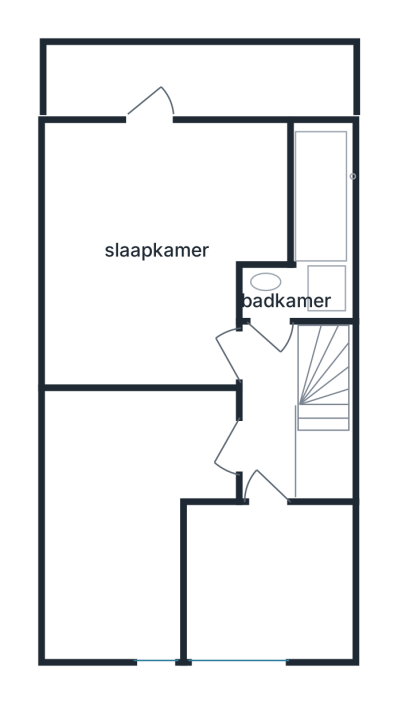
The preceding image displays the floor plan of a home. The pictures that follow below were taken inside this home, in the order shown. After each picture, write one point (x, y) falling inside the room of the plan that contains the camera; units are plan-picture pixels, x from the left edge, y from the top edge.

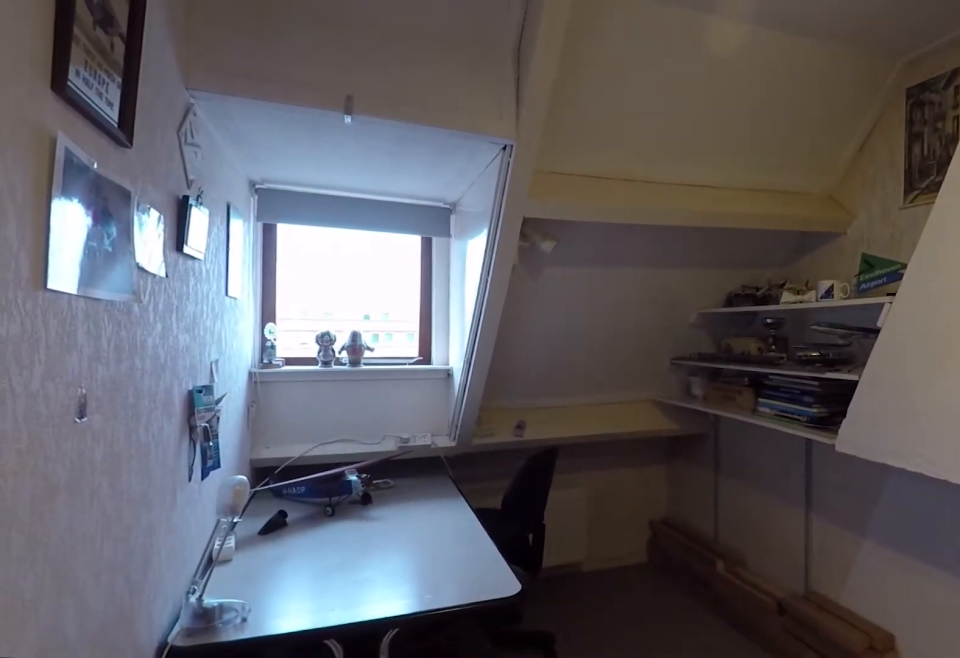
(131, 503)
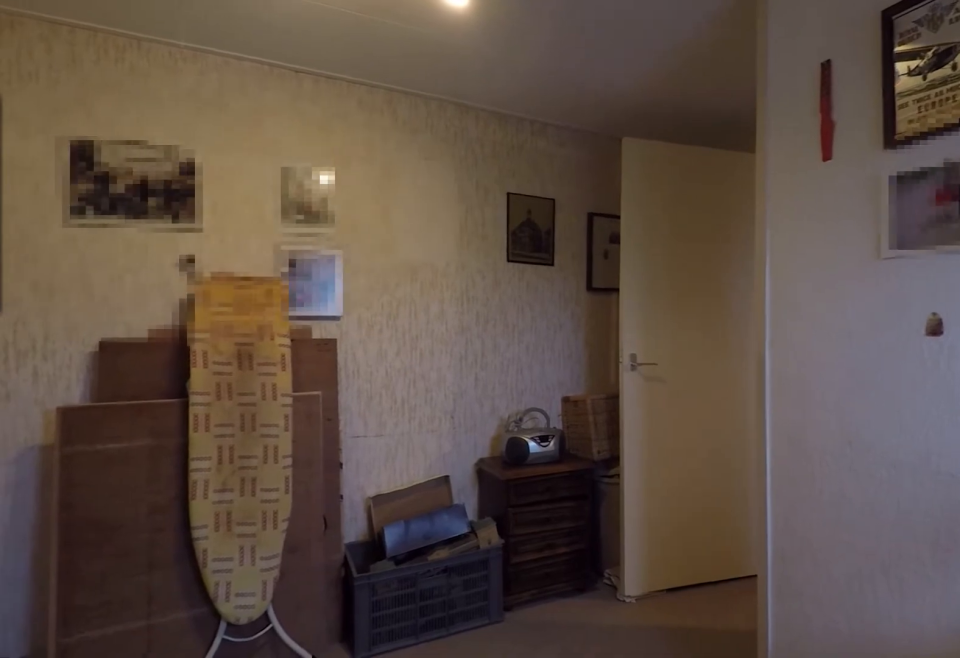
(131, 503)
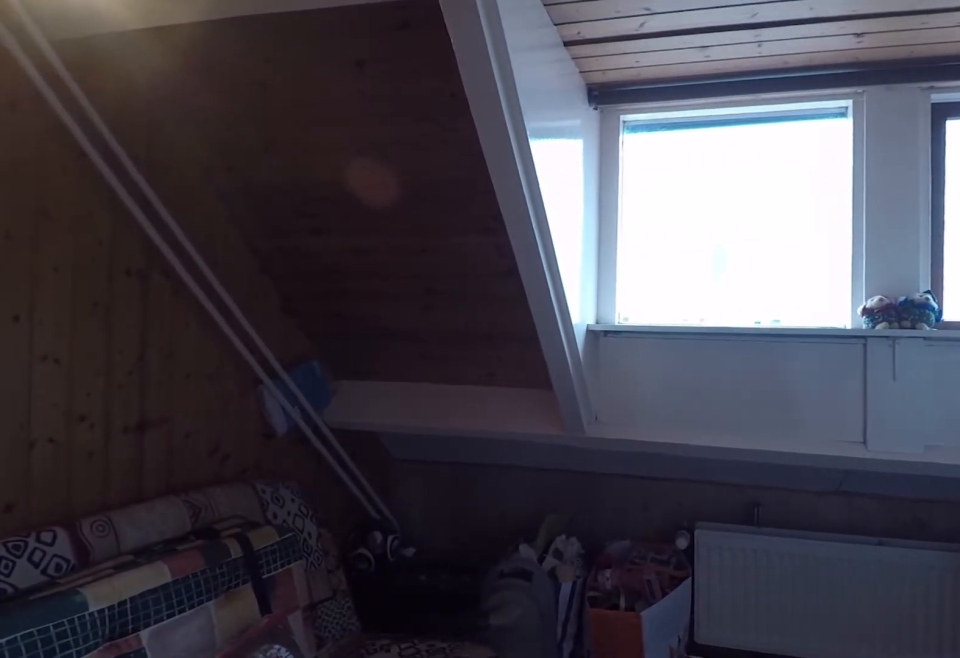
(264, 575)
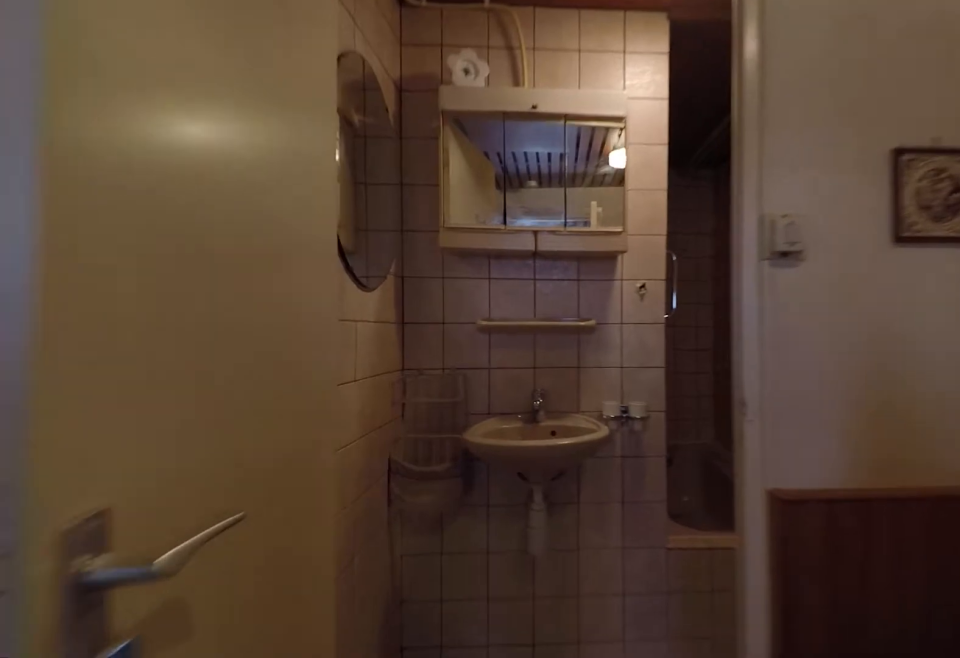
(269, 409)
